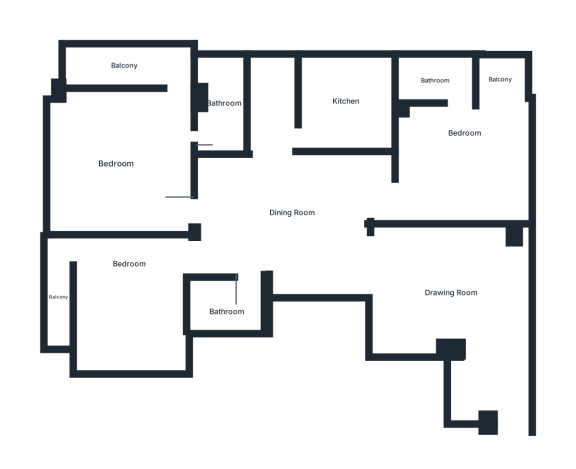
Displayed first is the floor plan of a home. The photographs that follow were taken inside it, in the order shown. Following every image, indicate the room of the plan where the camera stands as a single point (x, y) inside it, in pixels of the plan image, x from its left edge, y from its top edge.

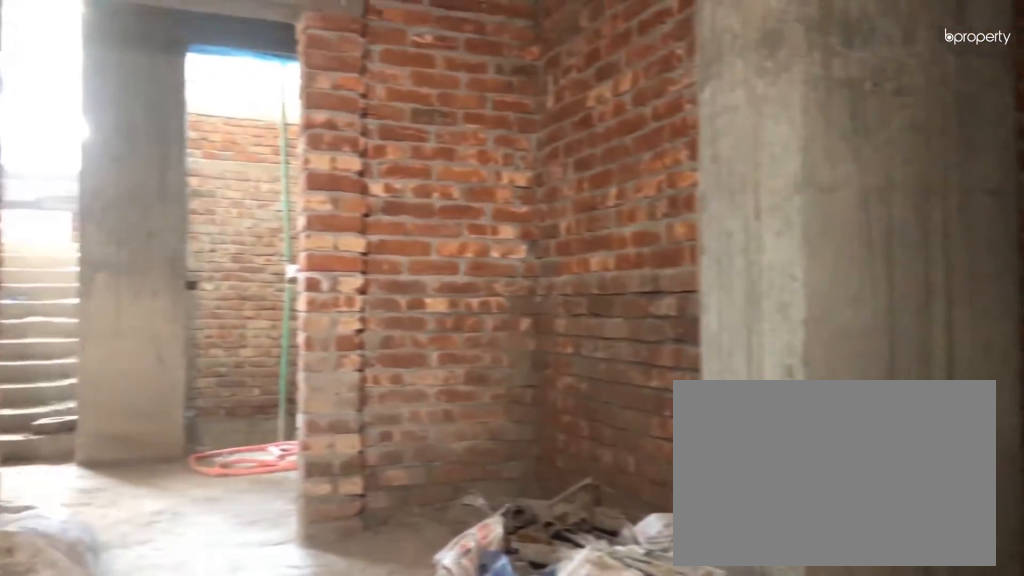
(457, 293)
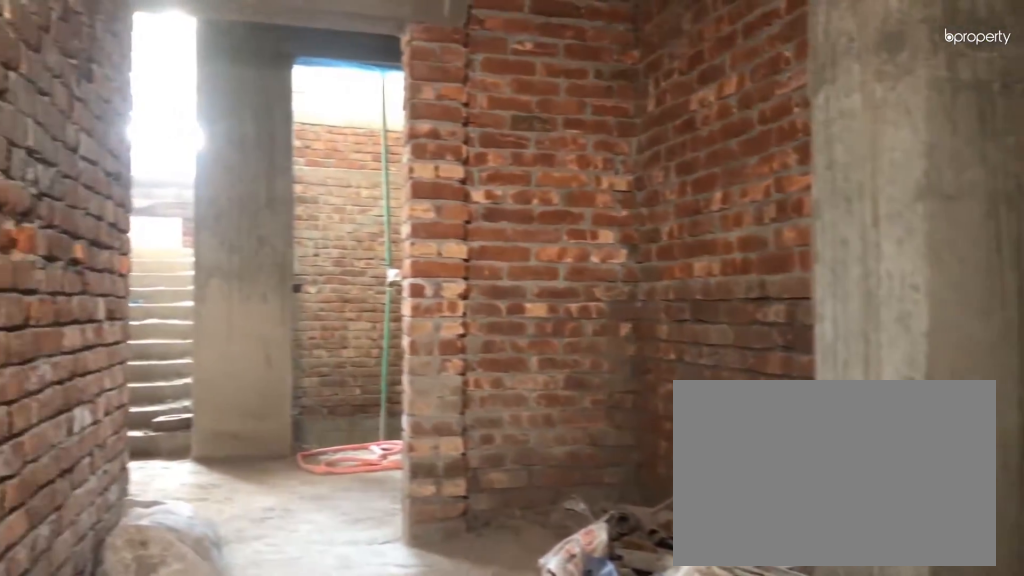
(457, 293)
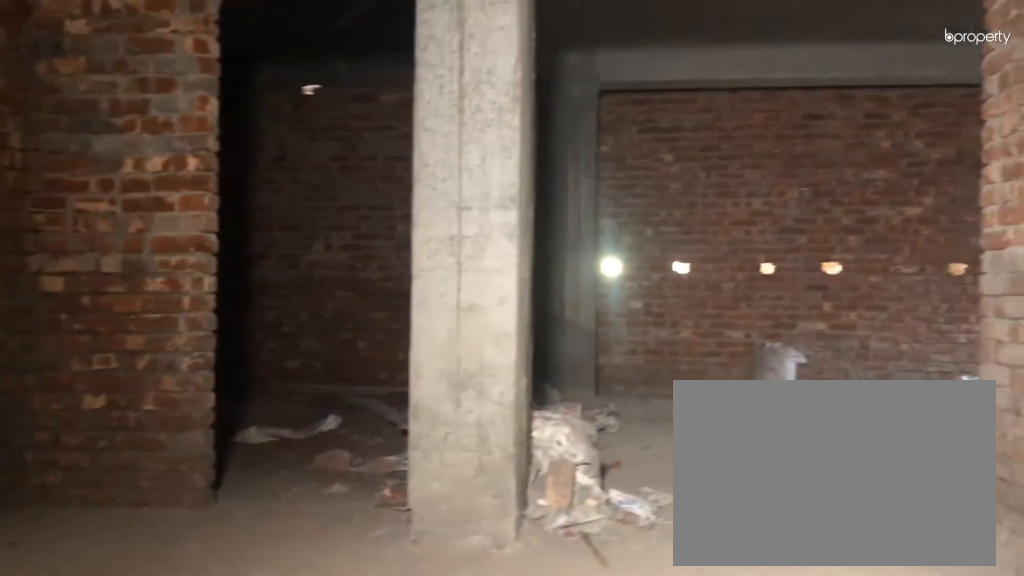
(292, 209)
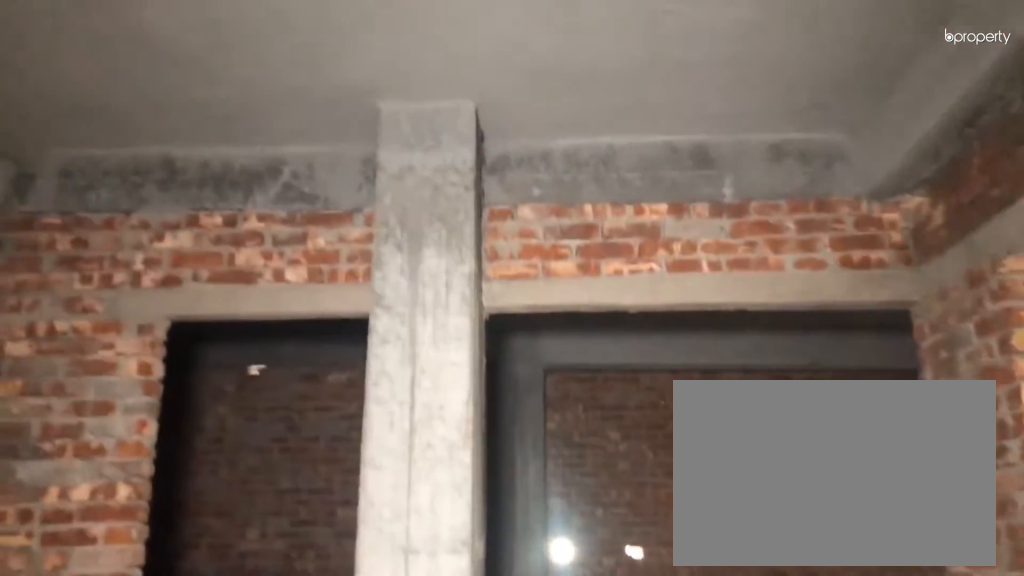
(292, 209)
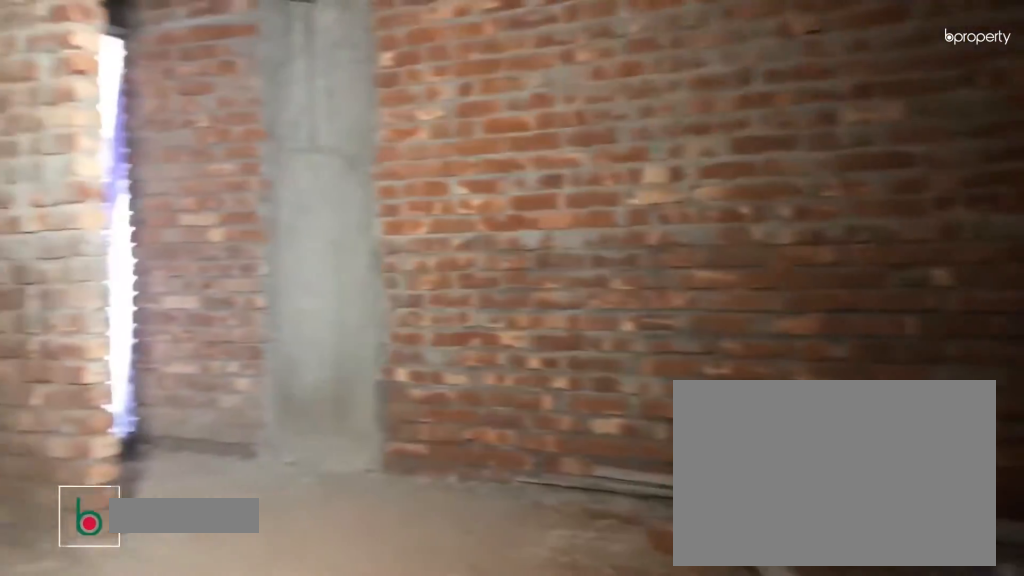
(459, 156)
